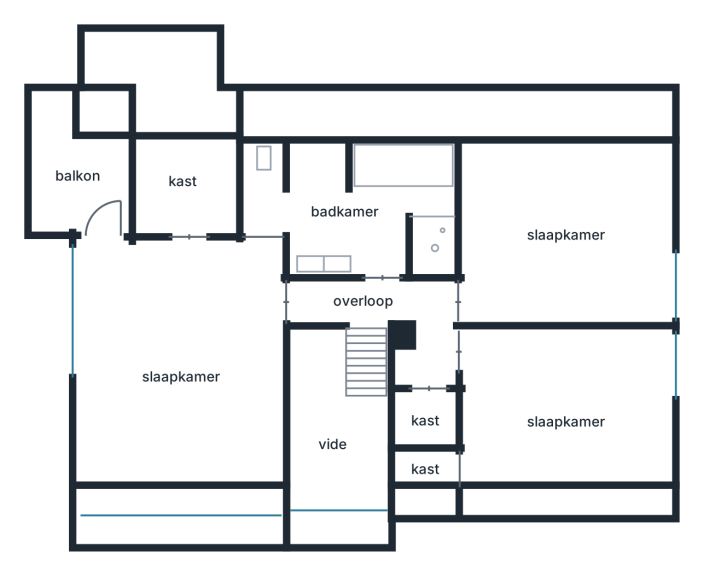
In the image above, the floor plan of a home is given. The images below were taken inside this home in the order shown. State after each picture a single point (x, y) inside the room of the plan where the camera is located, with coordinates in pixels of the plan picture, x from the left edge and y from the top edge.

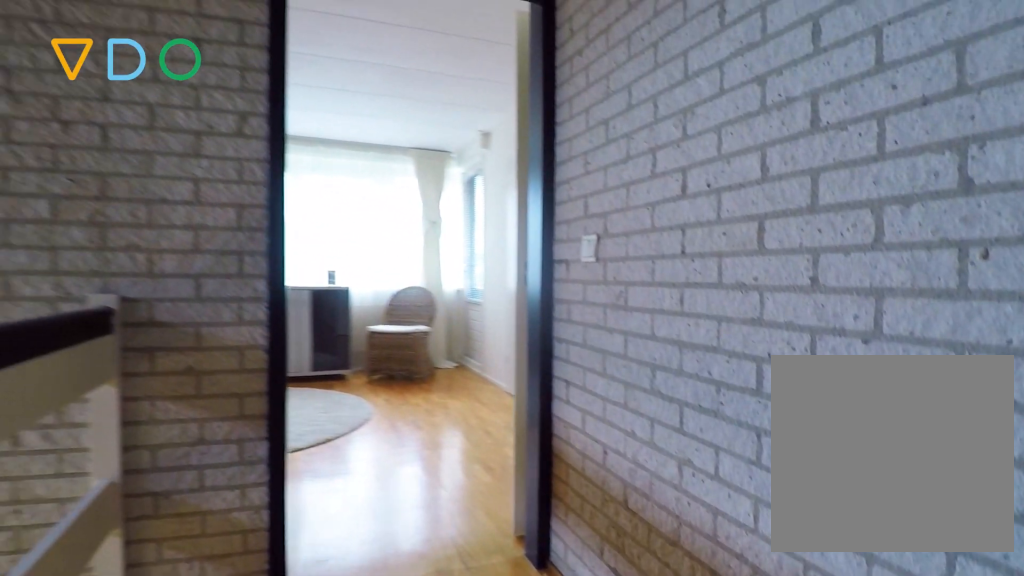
(389, 321)
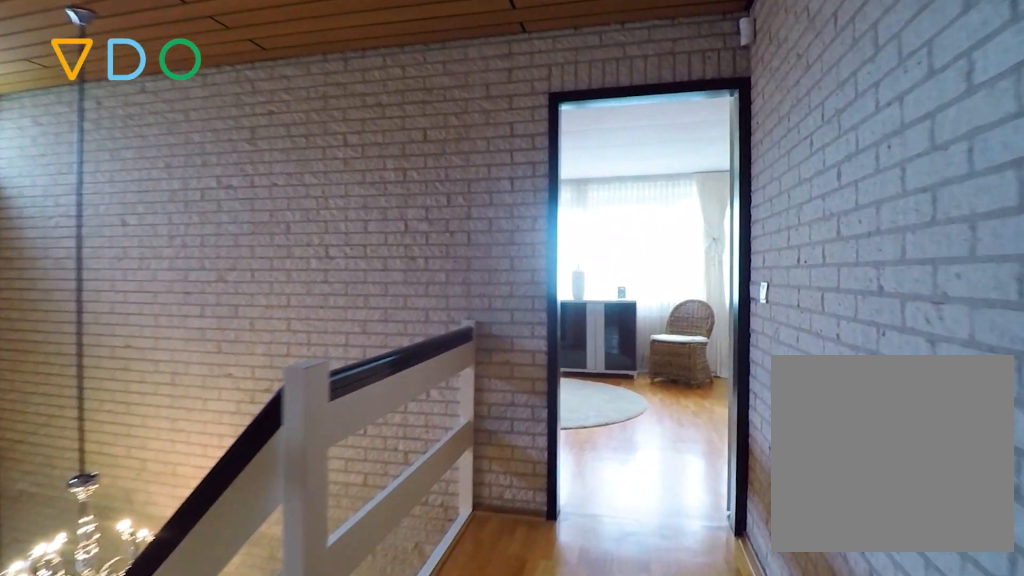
(389, 321)
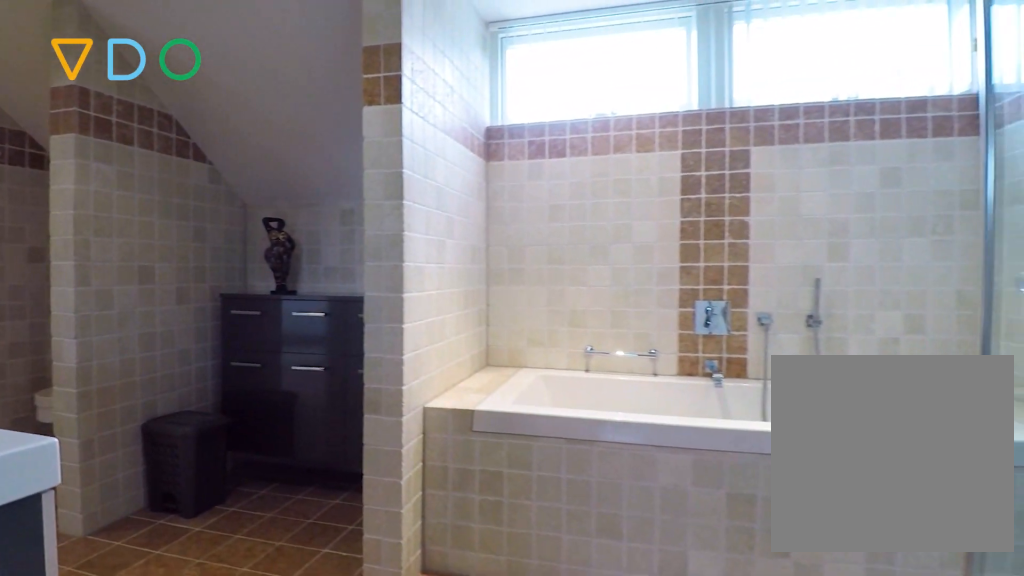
(350, 209)
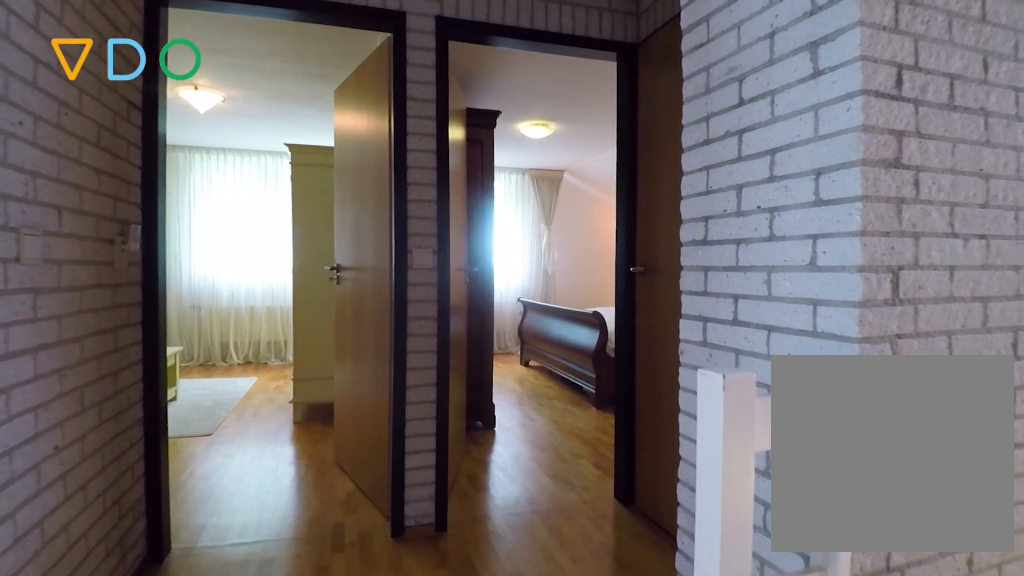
(389, 321)
